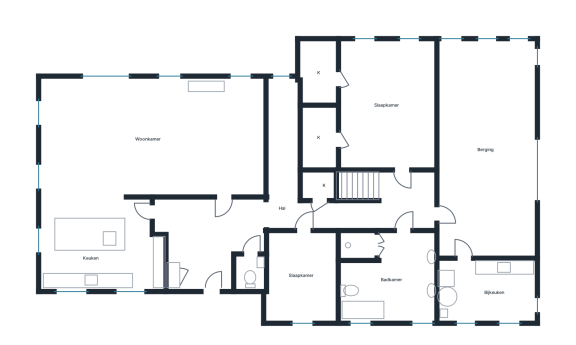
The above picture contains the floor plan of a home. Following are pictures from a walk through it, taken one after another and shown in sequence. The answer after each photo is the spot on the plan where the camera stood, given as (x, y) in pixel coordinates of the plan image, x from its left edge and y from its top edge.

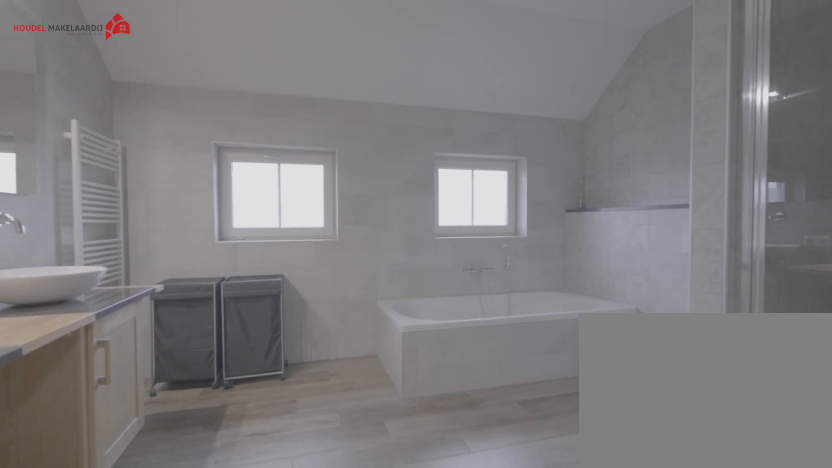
(408, 236)
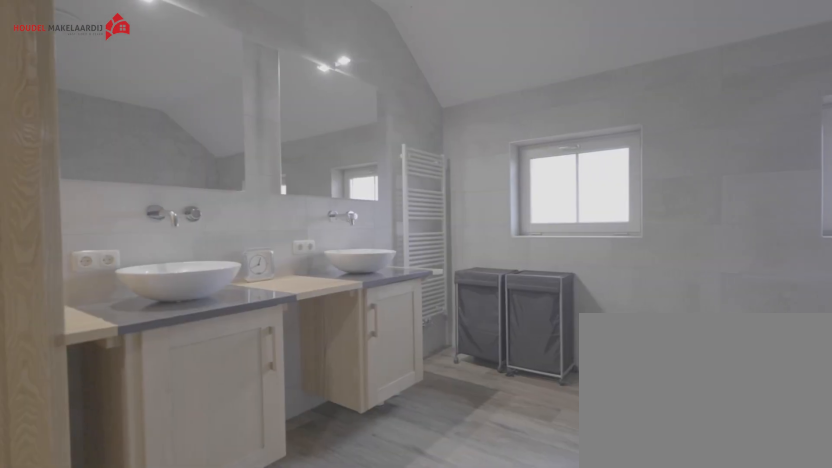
(402, 235)
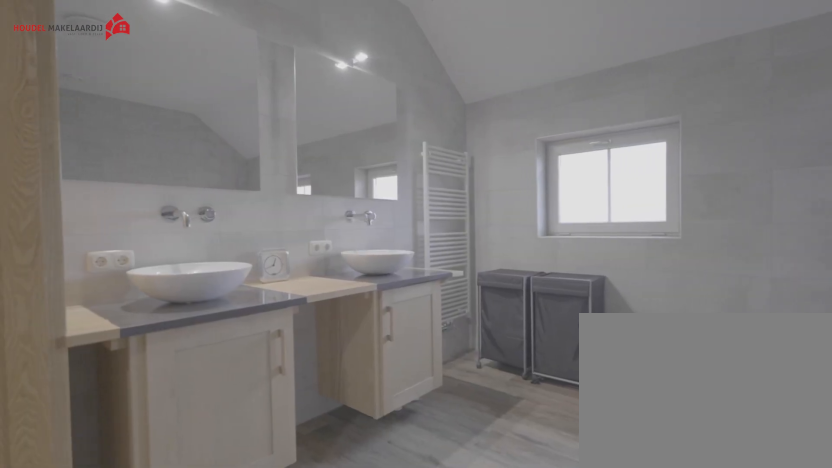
(401, 236)
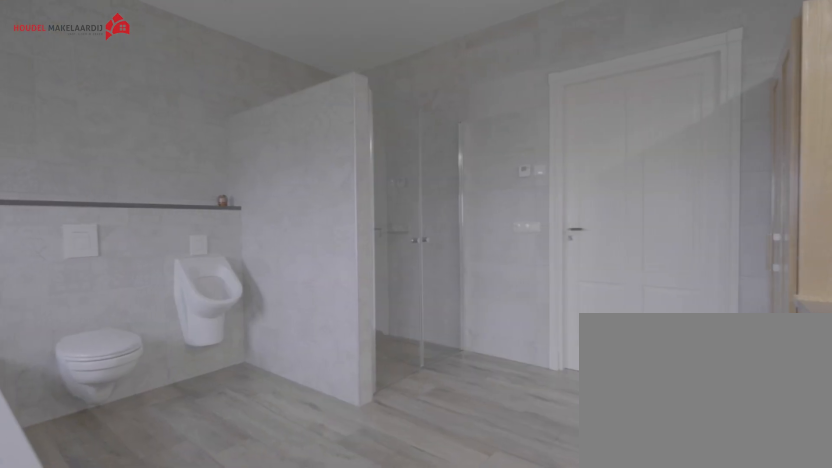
(412, 301)
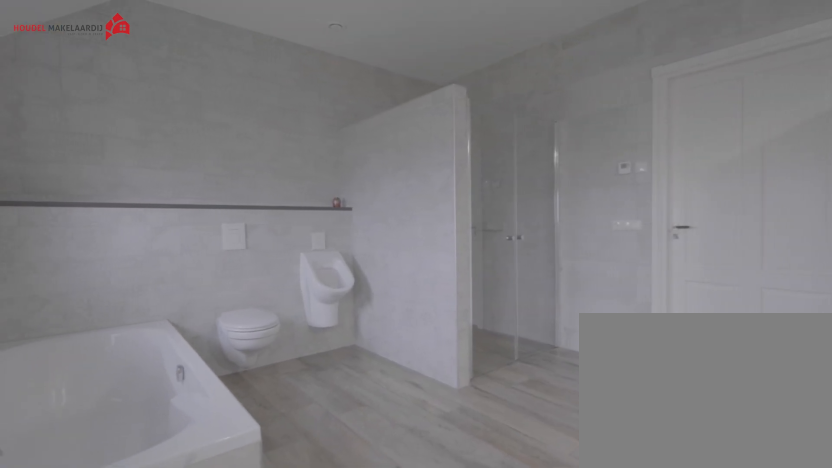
(413, 300)
